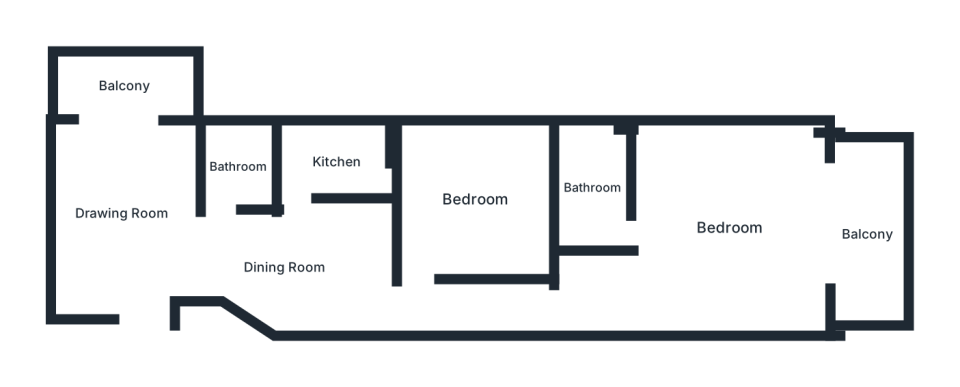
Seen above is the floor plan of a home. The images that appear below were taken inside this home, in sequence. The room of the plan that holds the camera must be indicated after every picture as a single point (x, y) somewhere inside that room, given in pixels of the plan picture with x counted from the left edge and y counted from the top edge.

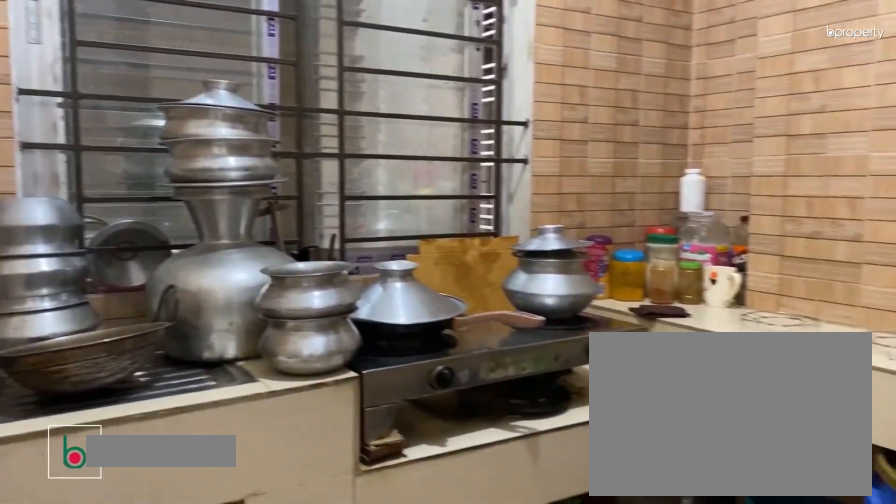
(338, 158)
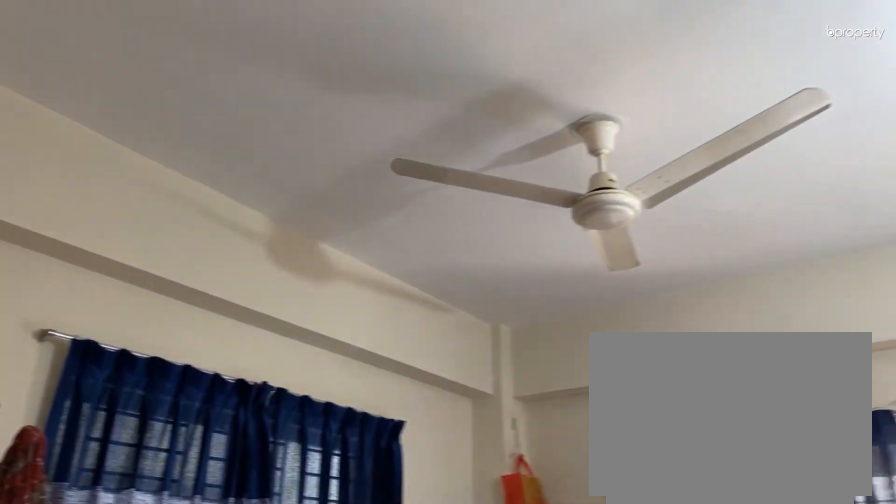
(730, 226)
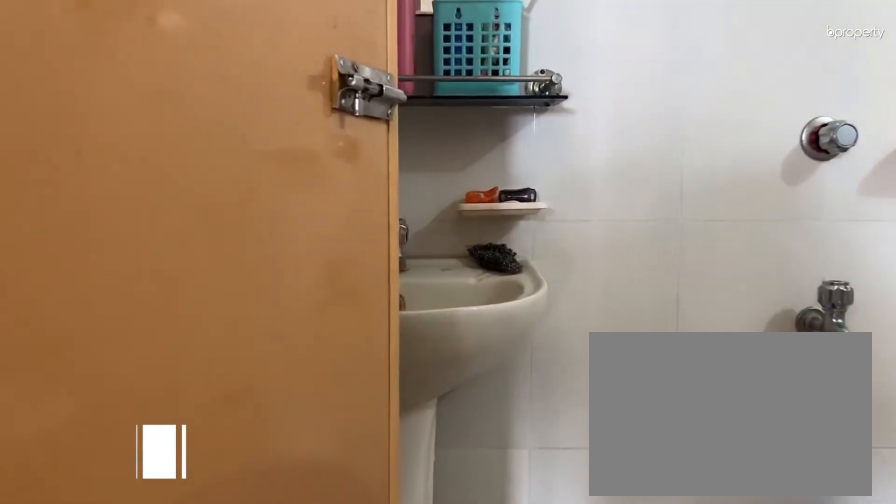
(591, 189)
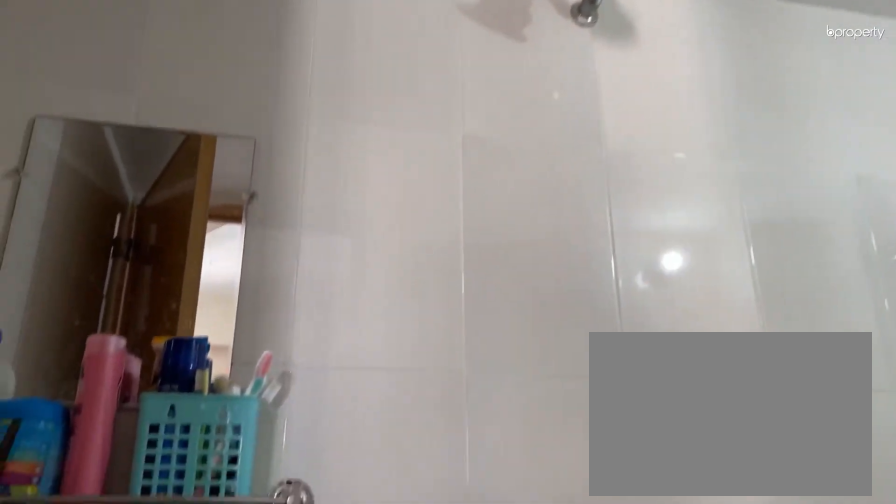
(591, 189)
